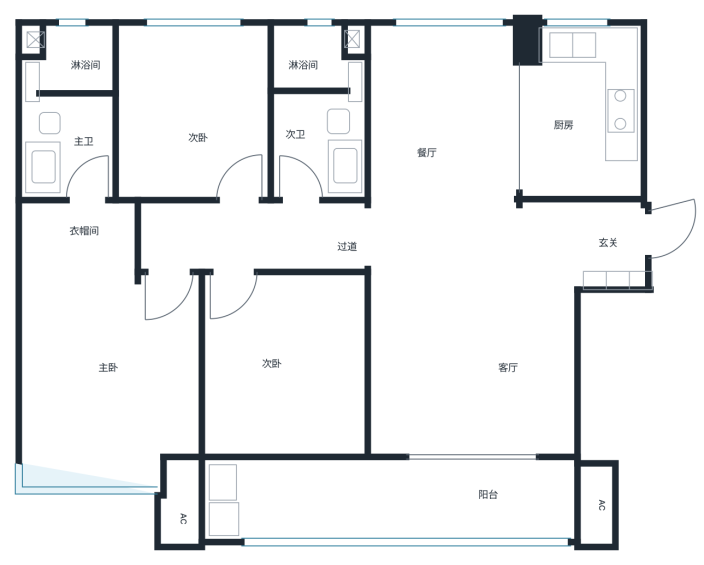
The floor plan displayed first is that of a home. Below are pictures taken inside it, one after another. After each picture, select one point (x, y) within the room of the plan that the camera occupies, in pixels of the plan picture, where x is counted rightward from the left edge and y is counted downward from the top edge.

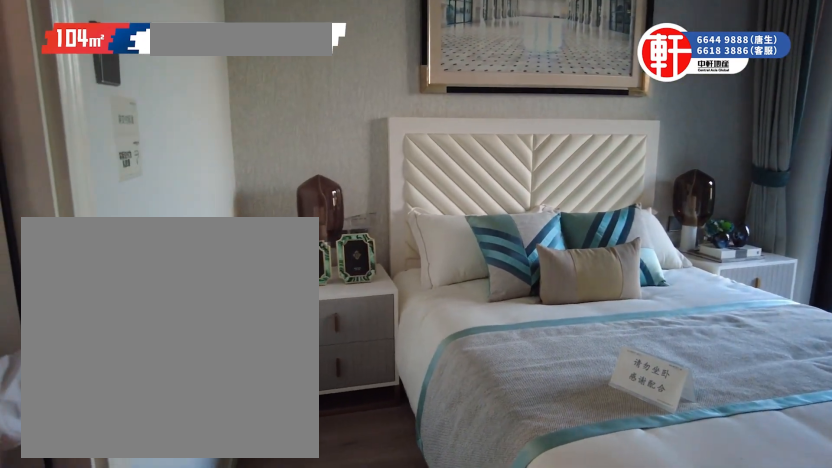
(286, 396)
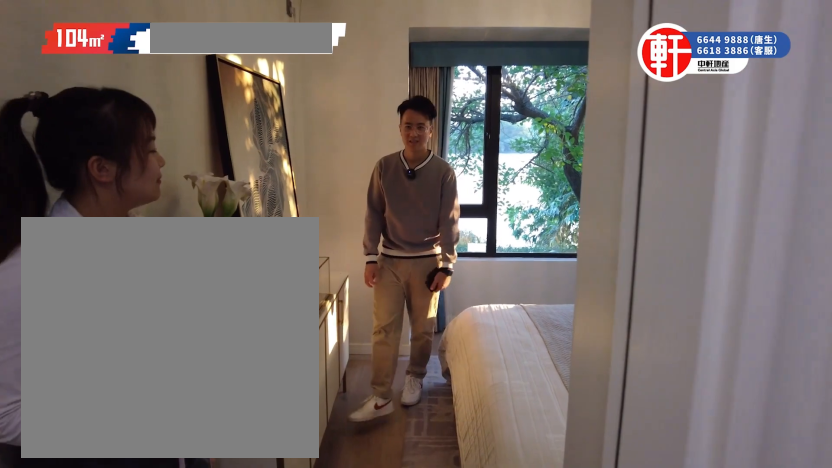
(107, 410)
